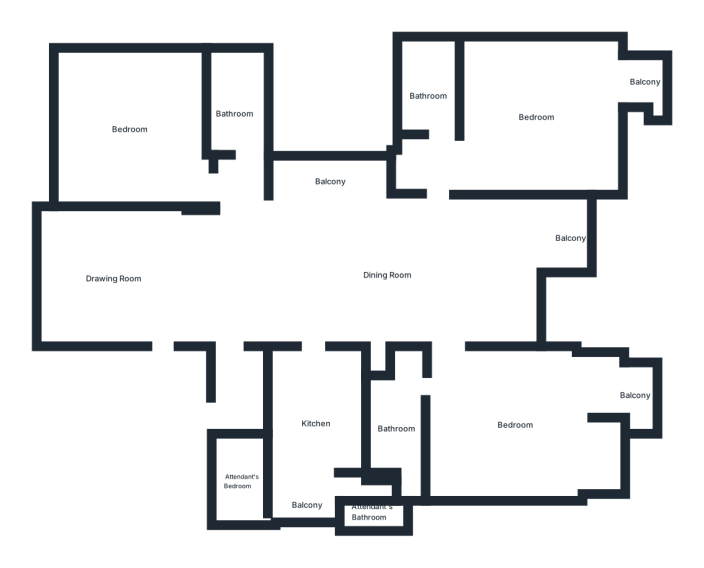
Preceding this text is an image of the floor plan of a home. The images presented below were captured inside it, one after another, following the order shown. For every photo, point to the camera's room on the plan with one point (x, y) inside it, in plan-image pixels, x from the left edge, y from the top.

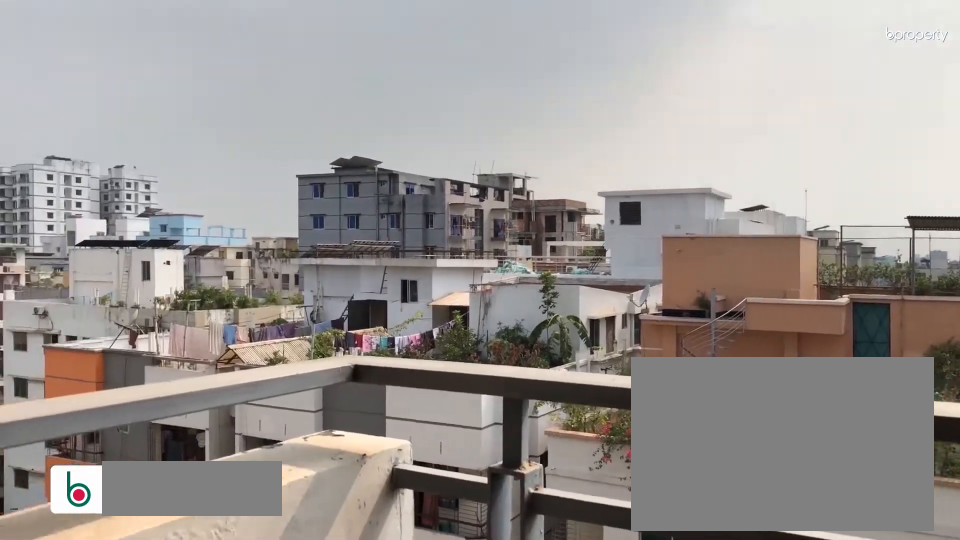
(647, 83)
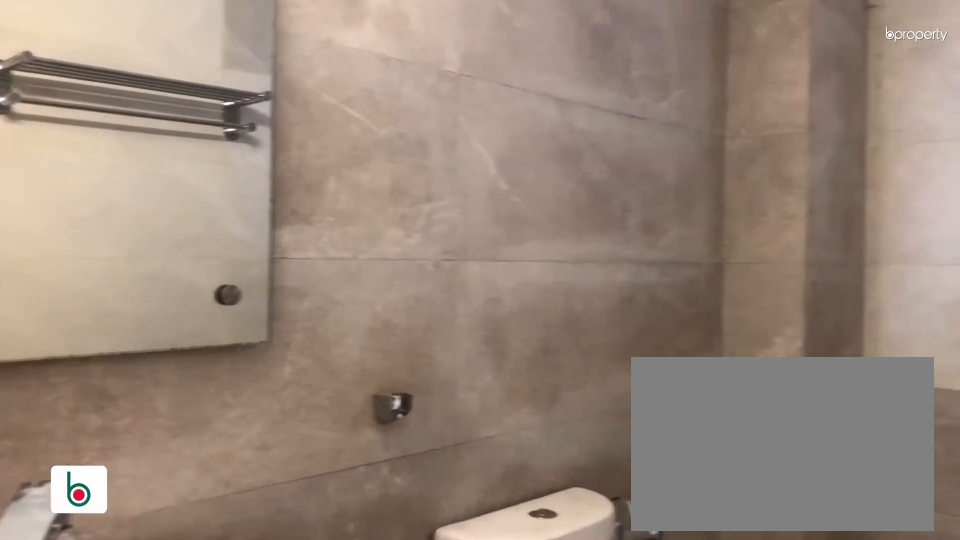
(427, 95)
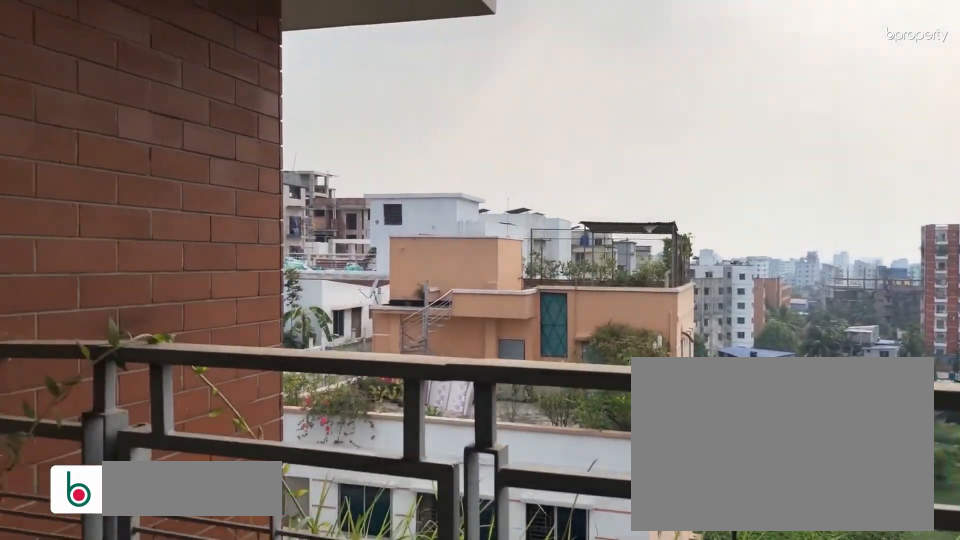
(569, 237)
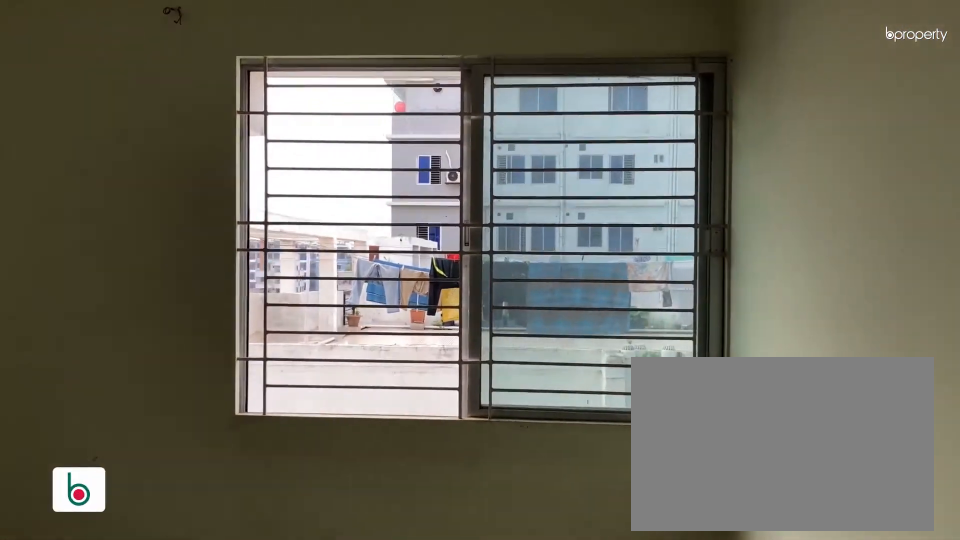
(510, 422)
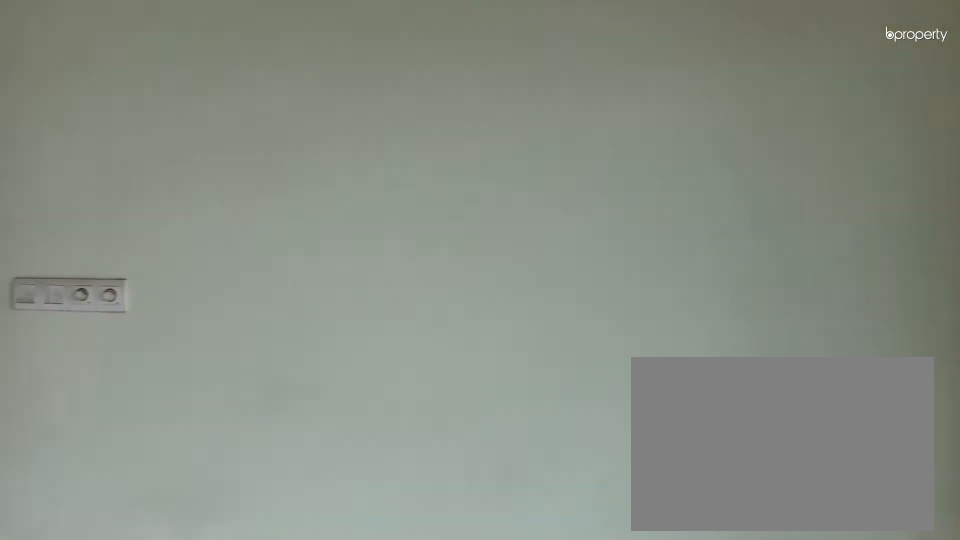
(511, 422)
